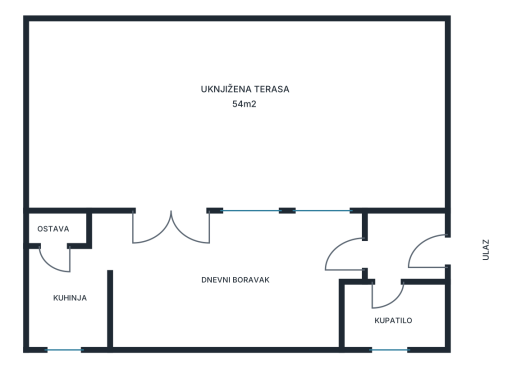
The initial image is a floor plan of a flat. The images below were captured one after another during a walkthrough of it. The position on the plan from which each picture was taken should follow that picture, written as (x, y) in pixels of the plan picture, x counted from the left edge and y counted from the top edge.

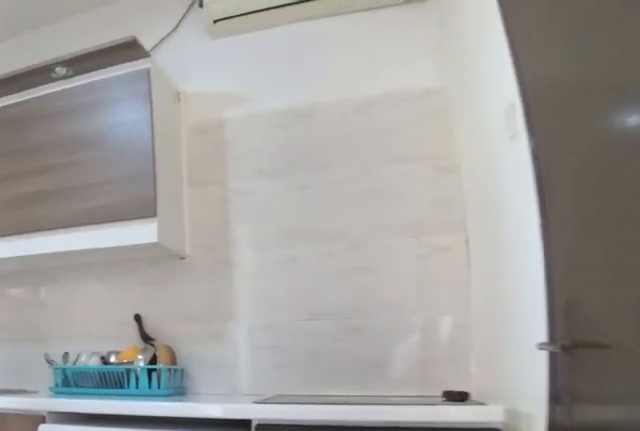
(106, 242)
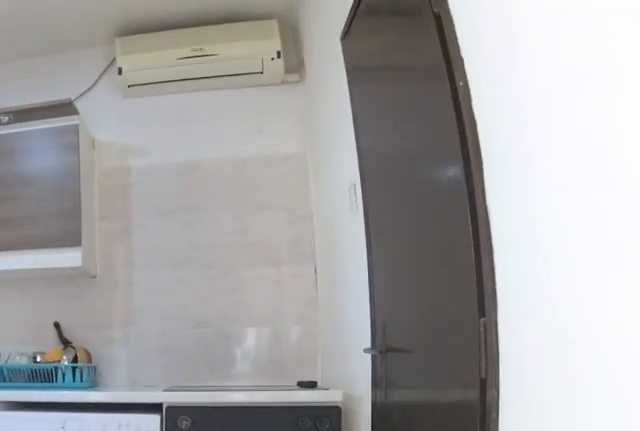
(124, 246)
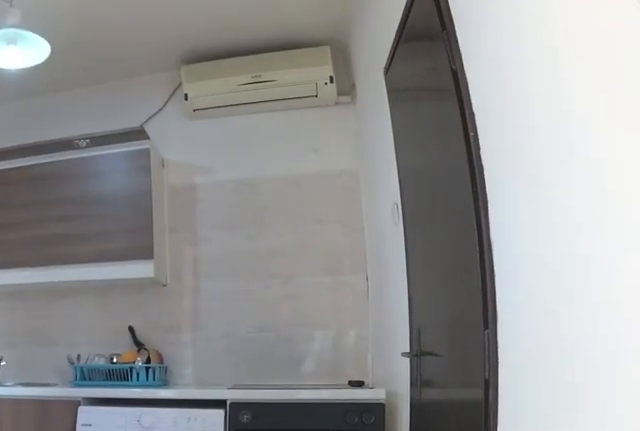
(142, 250)
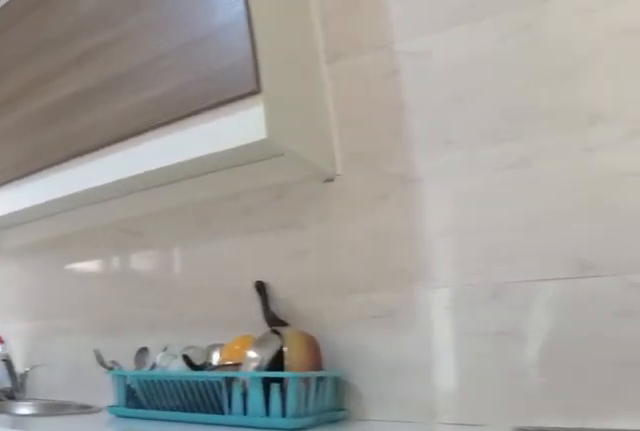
(86, 234)
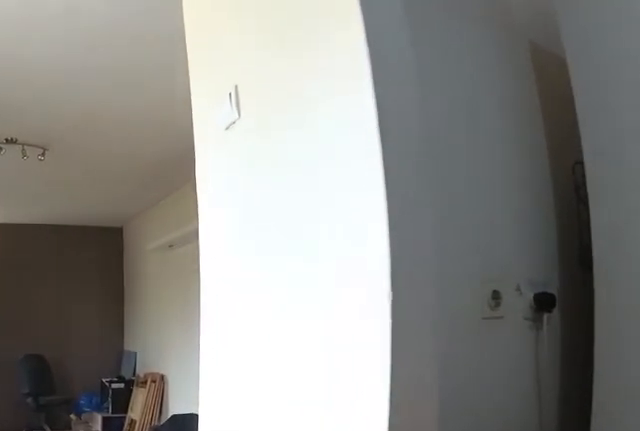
(61, 251)
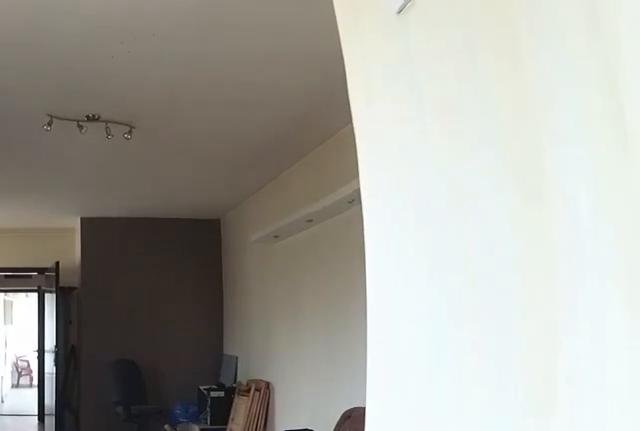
(82, 250)
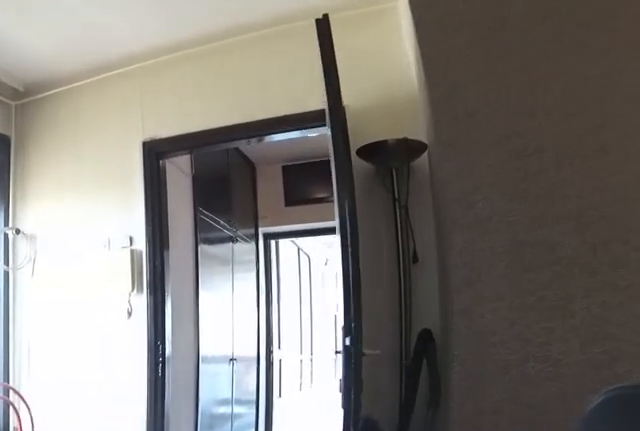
(243, 273)
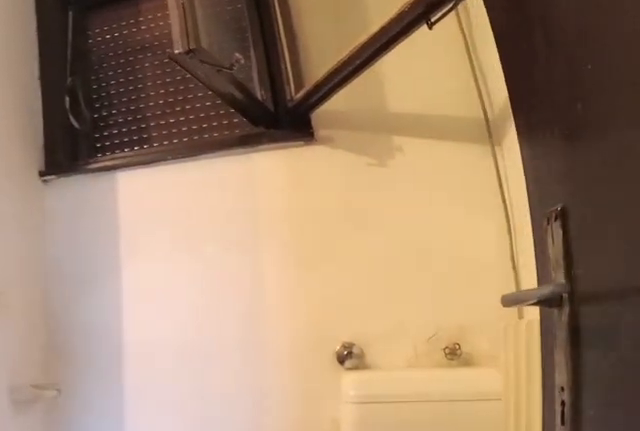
(358, 269)
